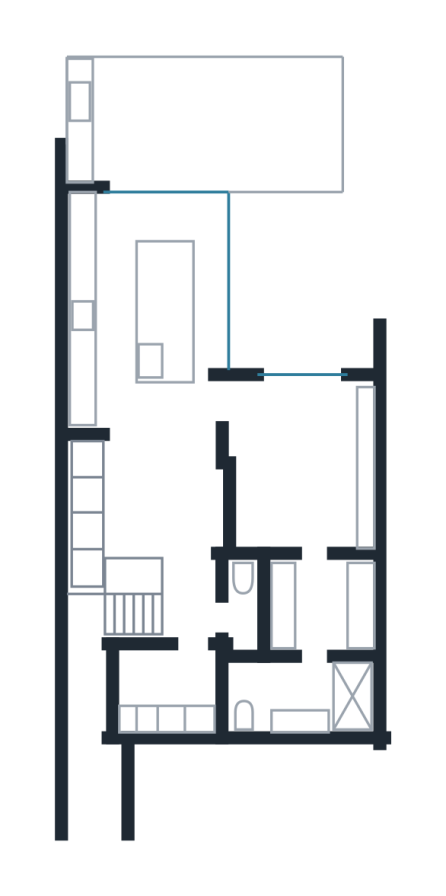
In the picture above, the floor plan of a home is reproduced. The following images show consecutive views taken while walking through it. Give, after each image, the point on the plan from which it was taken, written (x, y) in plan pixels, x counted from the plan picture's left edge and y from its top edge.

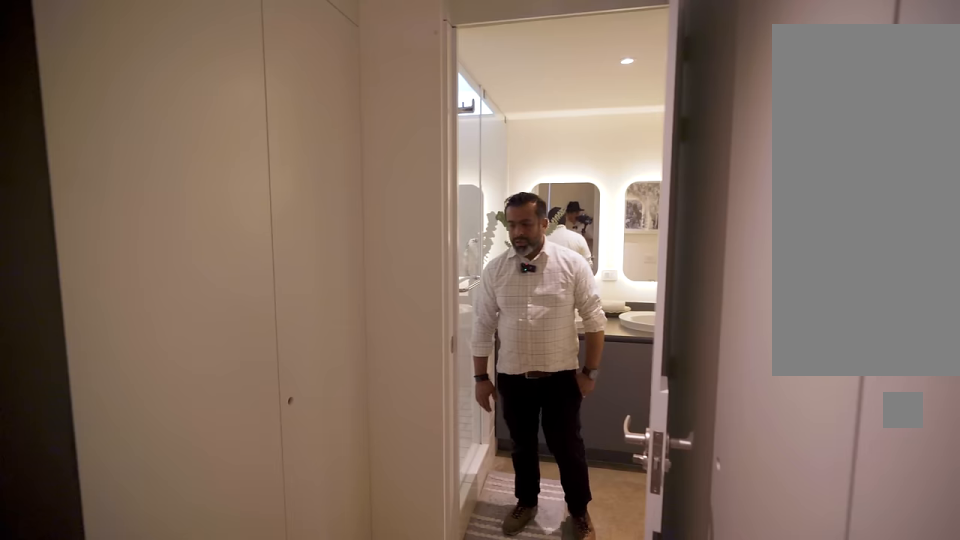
(314, 575)
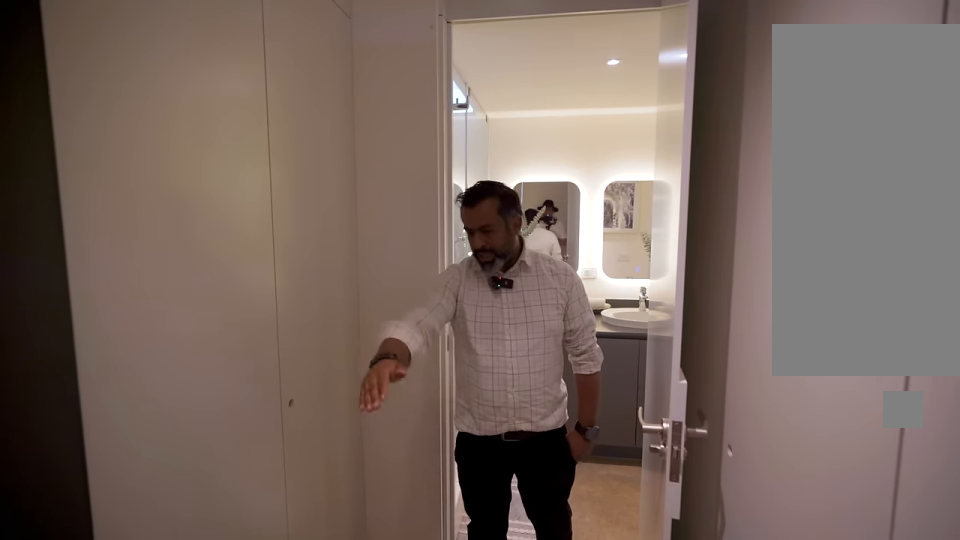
(313, 576)
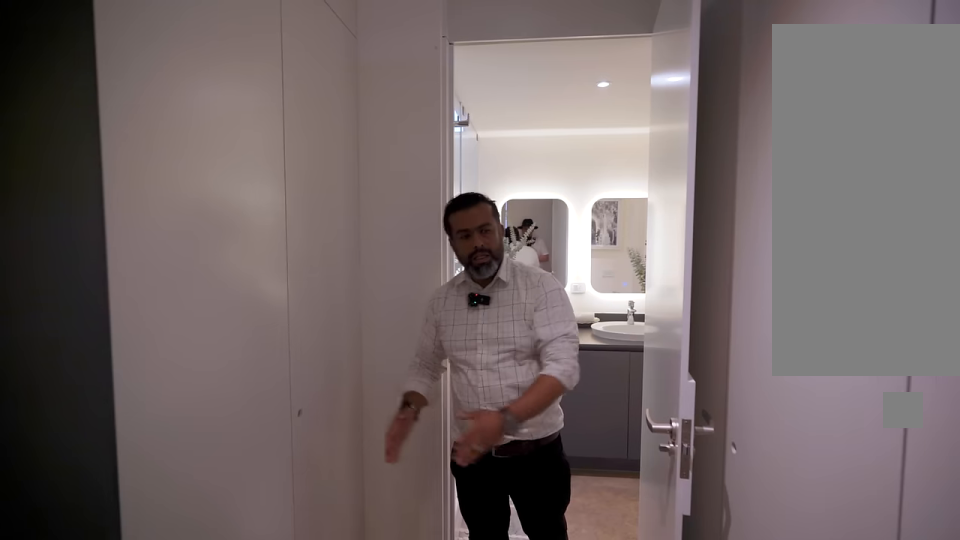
(313, 575)
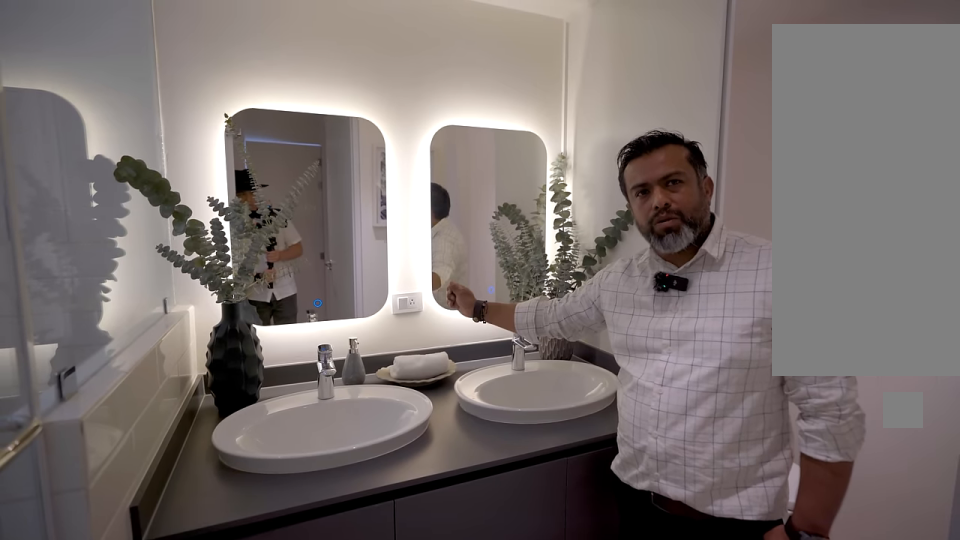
(307, 677)
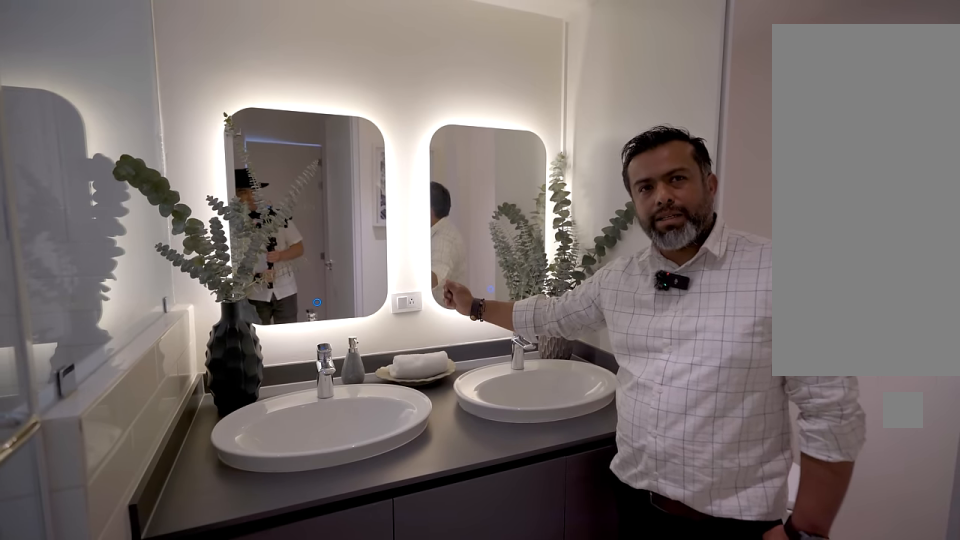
(307, 677)
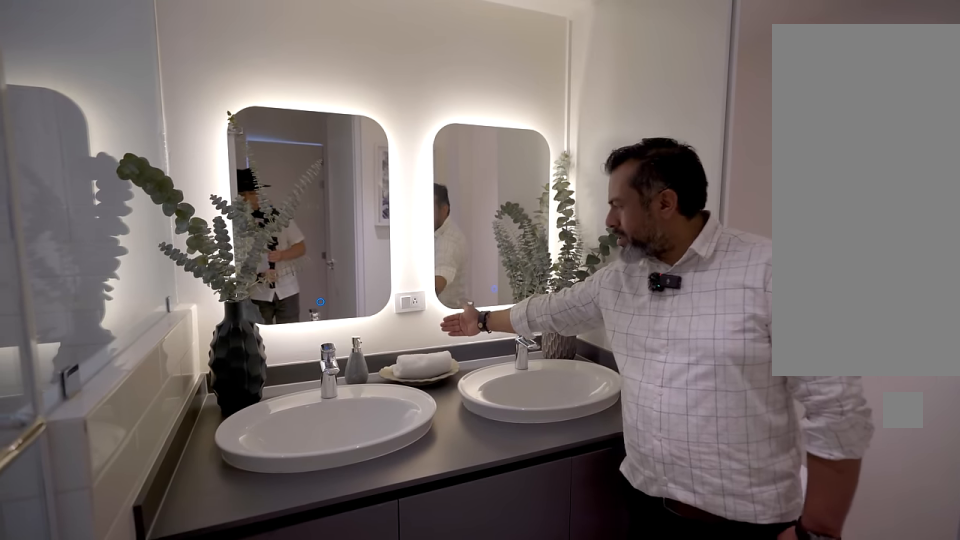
(307, 677)
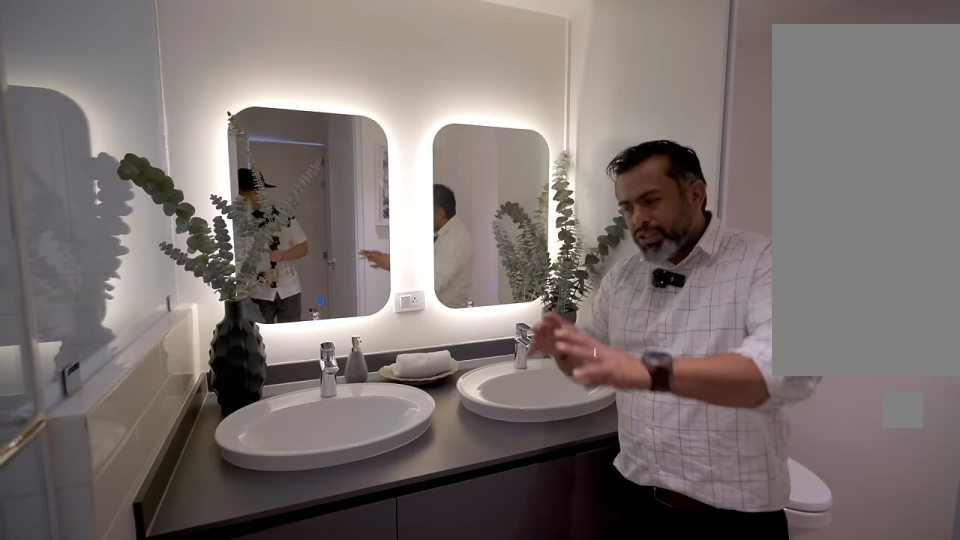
(308, 679)
